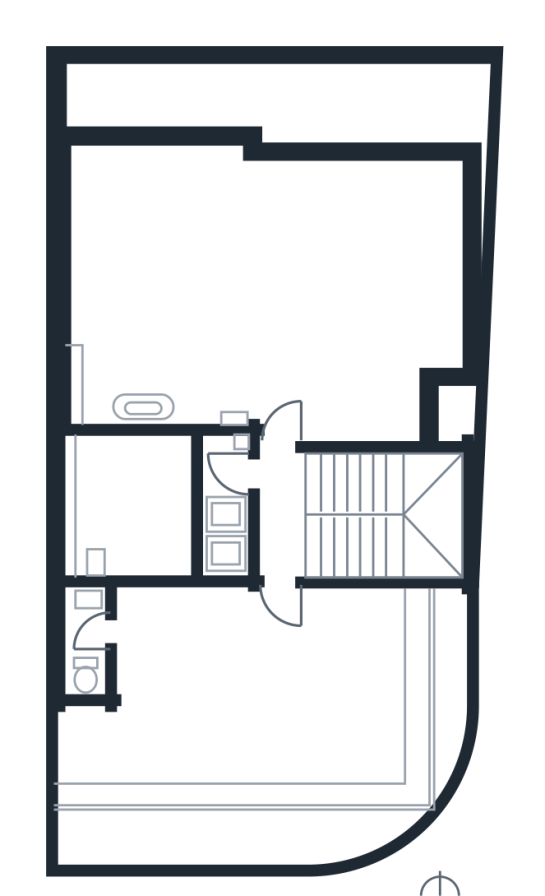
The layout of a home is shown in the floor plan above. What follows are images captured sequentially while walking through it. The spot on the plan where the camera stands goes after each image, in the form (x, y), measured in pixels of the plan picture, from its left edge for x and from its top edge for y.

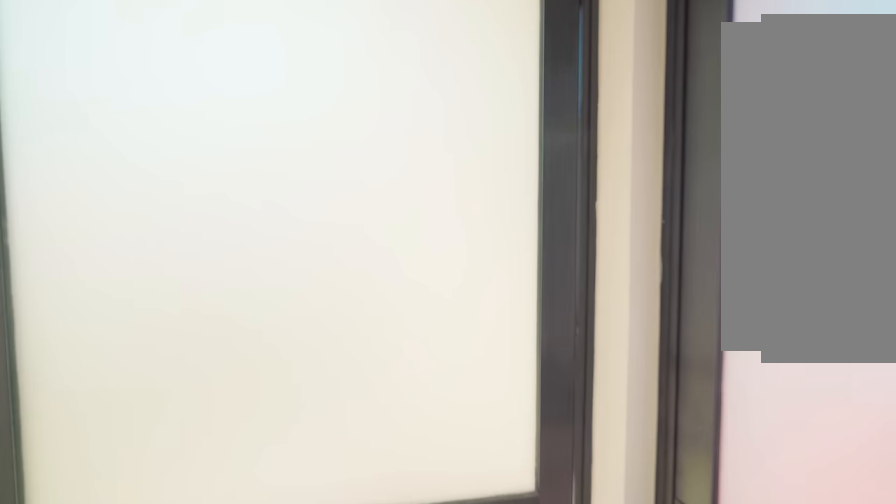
(285, 534)
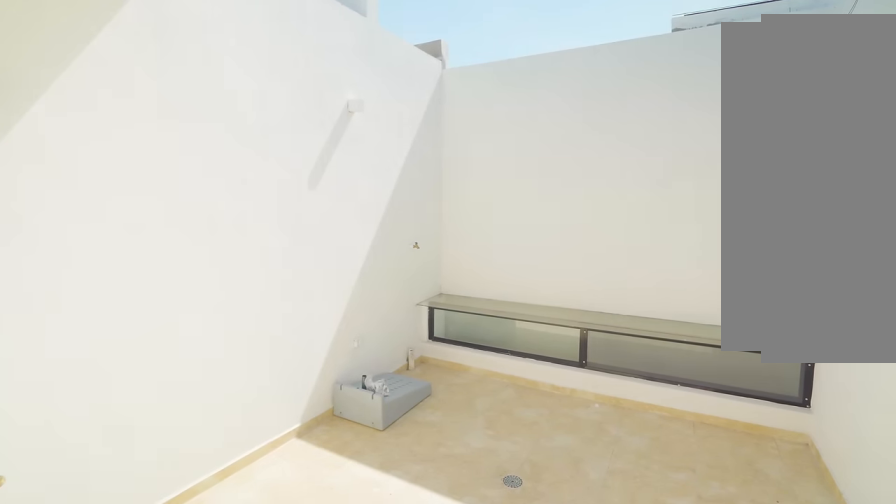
(246, 483)
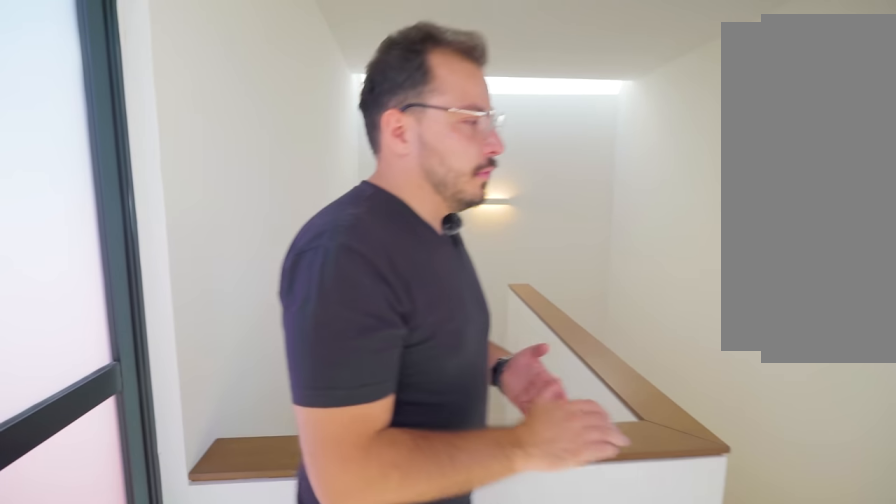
(273, 477)
